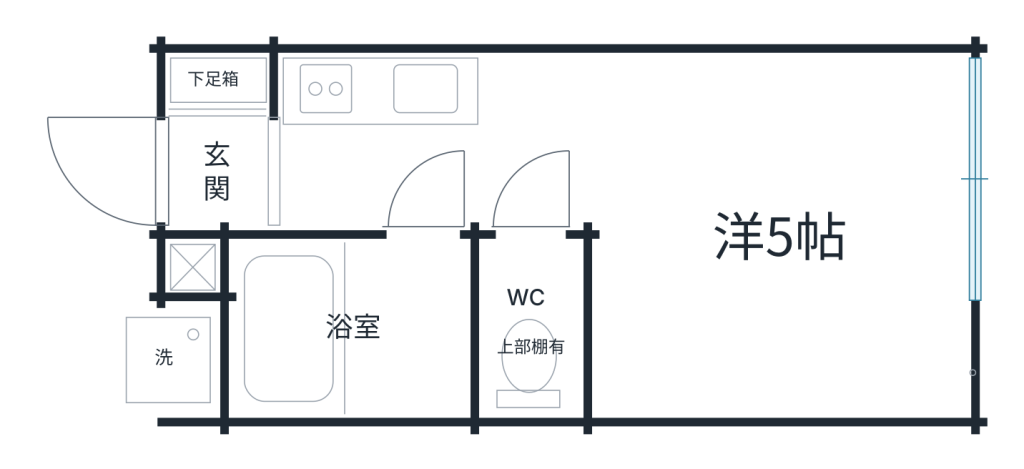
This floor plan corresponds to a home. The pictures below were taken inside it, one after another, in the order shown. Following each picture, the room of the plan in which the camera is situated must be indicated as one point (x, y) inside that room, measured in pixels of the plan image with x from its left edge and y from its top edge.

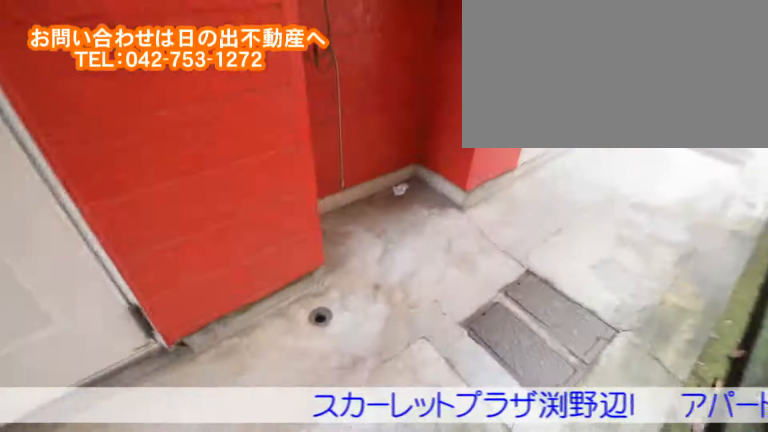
(126, 370)
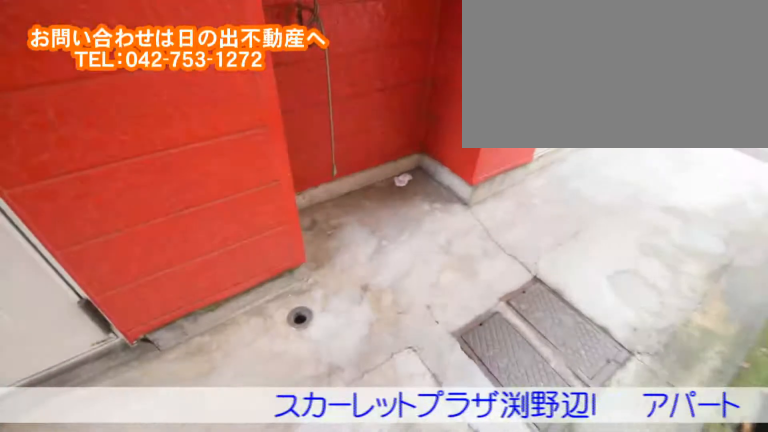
(128, 370)
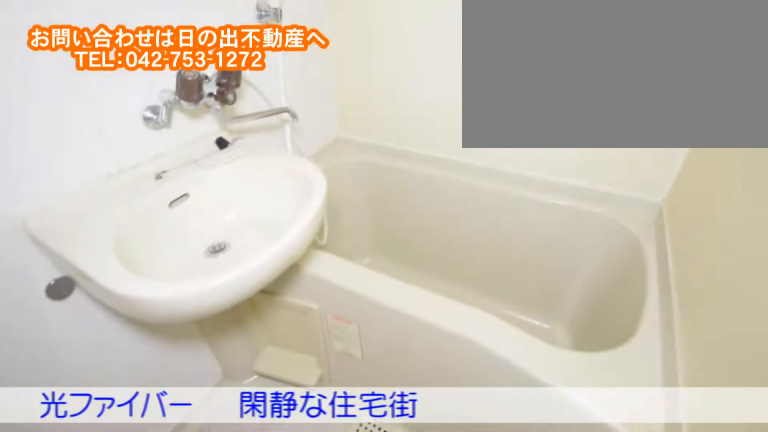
(408, 312)
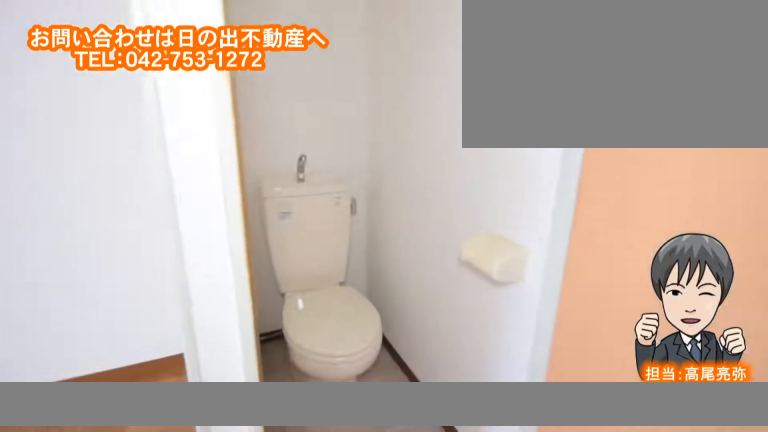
(531, 329)
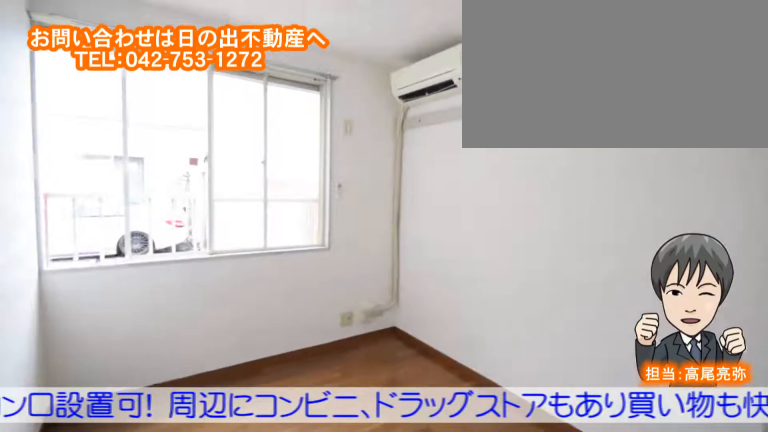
(792, 284)
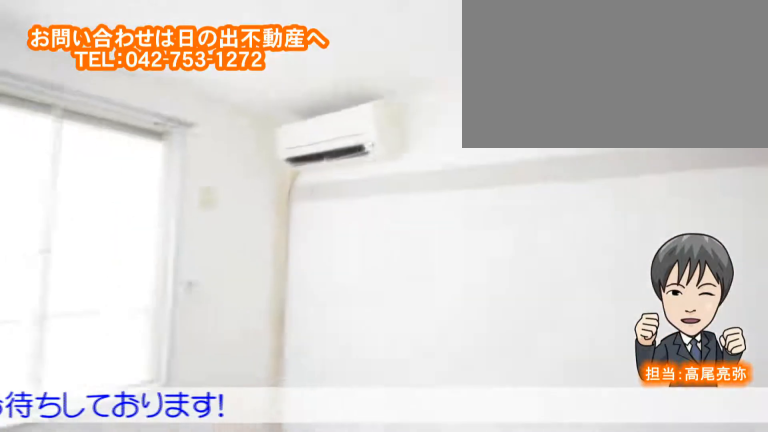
(793, 284)
